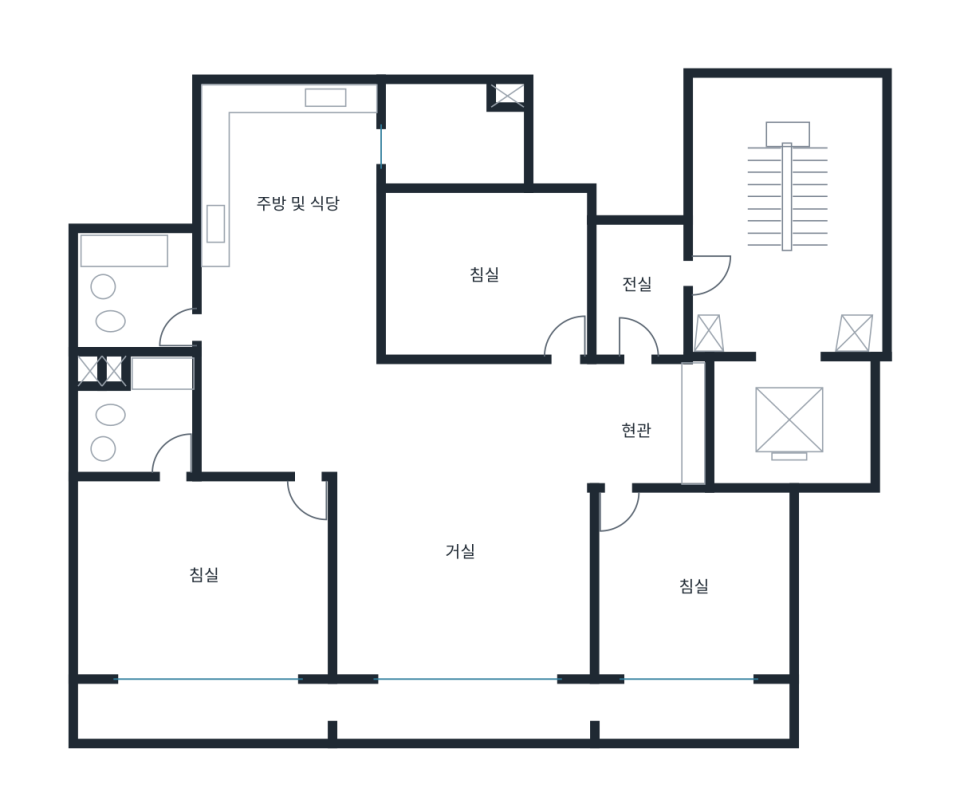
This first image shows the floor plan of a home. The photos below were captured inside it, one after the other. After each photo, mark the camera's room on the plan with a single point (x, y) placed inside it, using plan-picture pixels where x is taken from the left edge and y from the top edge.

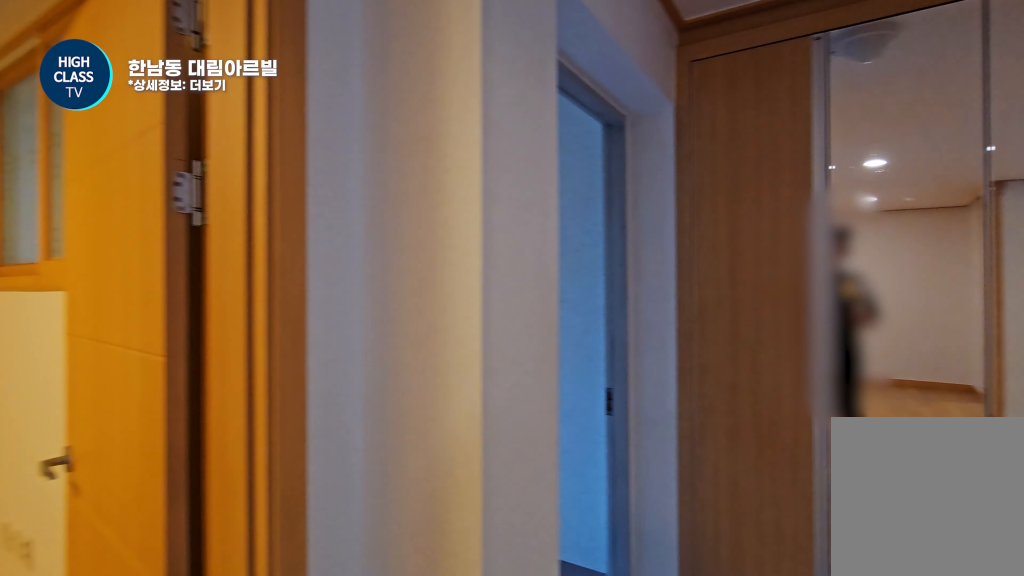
(447, 411)
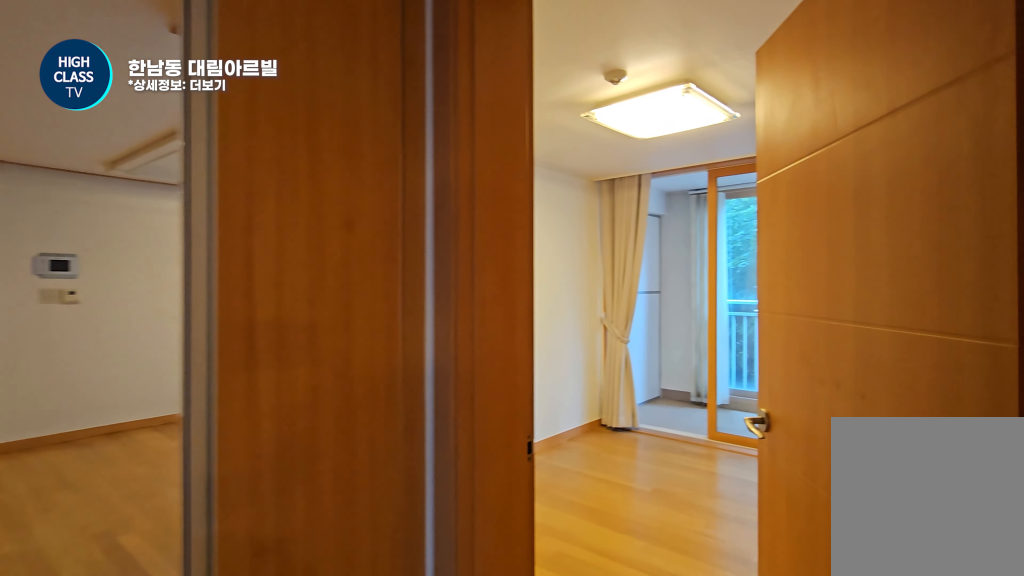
(447, 411)
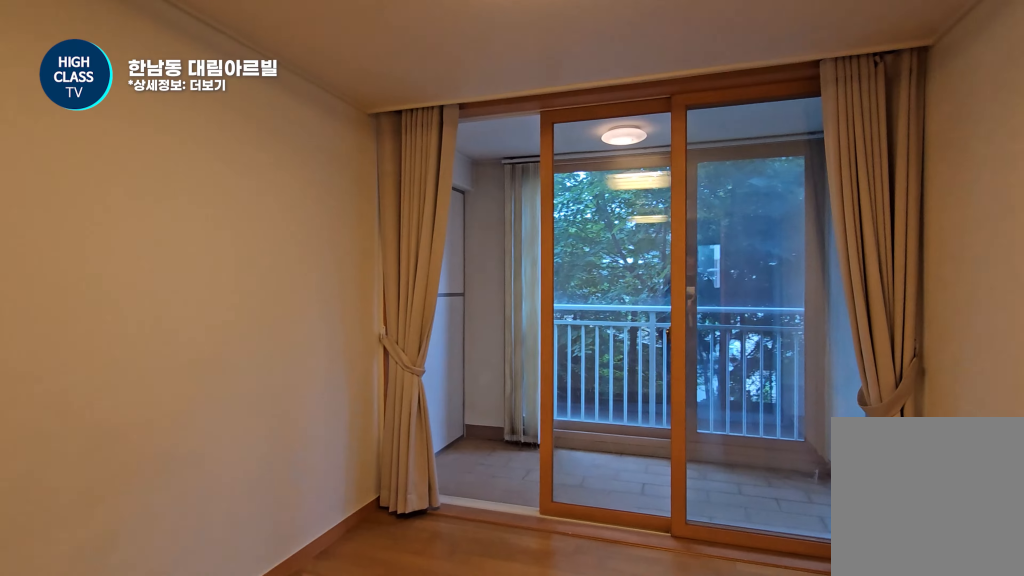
(695, 584)
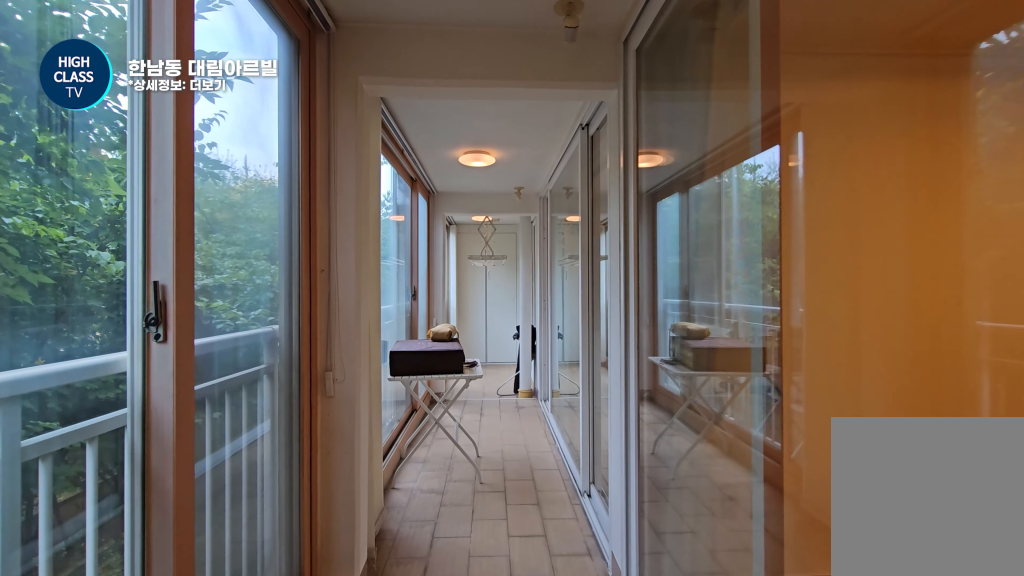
(435, 705)
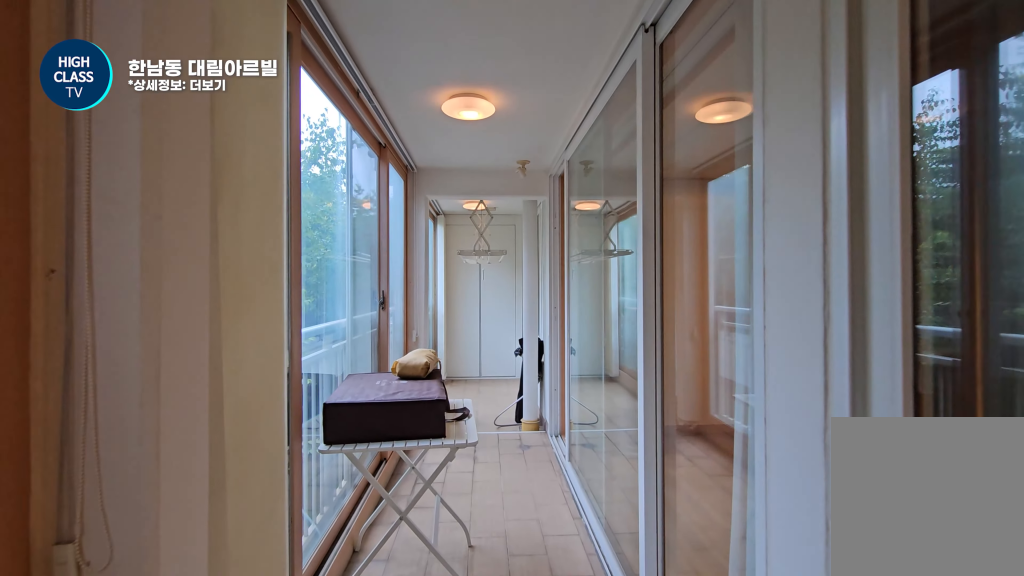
(435, 705)
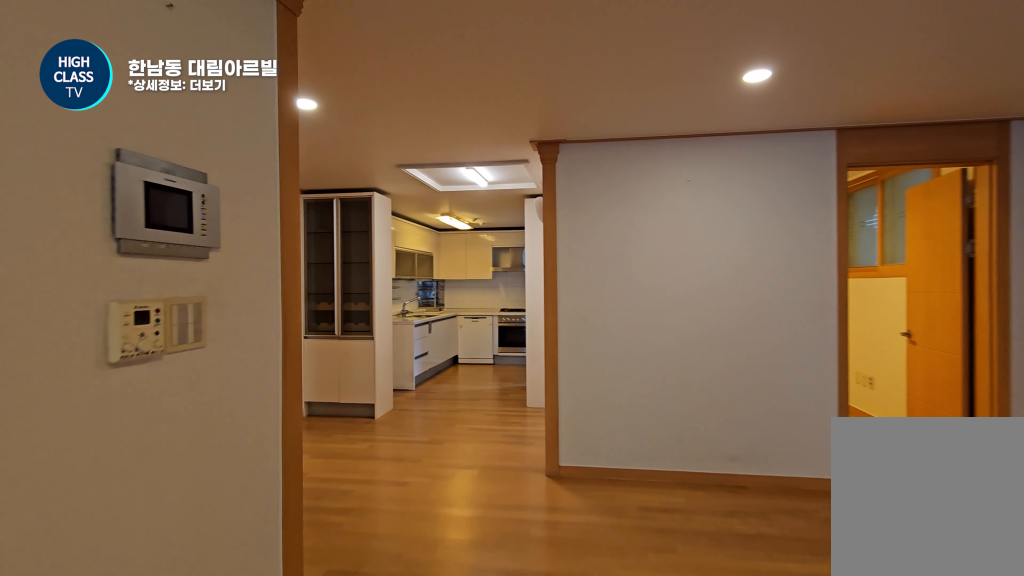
(461, 518)
